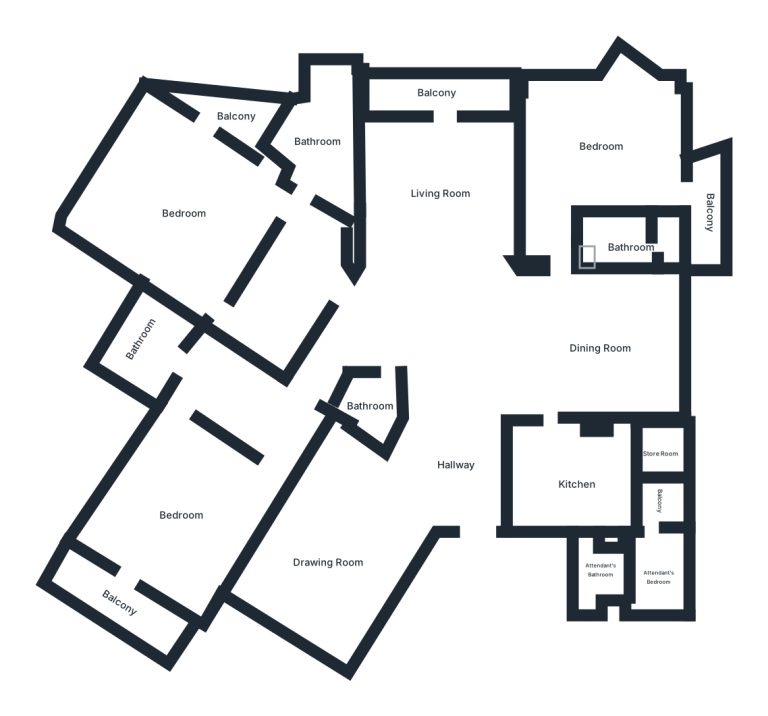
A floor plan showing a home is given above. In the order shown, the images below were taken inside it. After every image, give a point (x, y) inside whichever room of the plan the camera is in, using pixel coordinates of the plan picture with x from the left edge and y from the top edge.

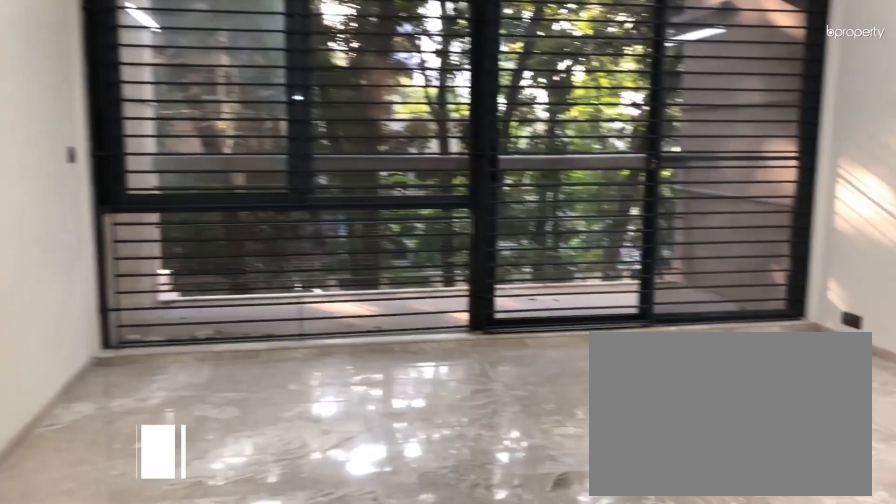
(436, 188)
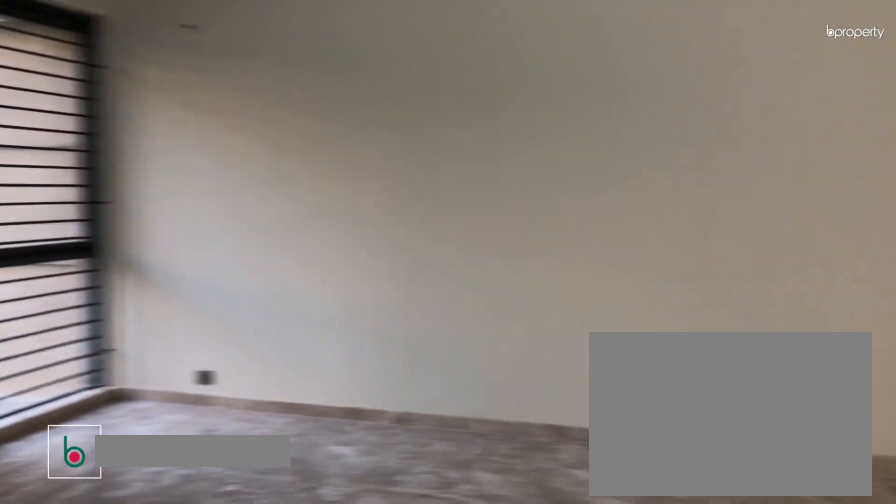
(335, 553)
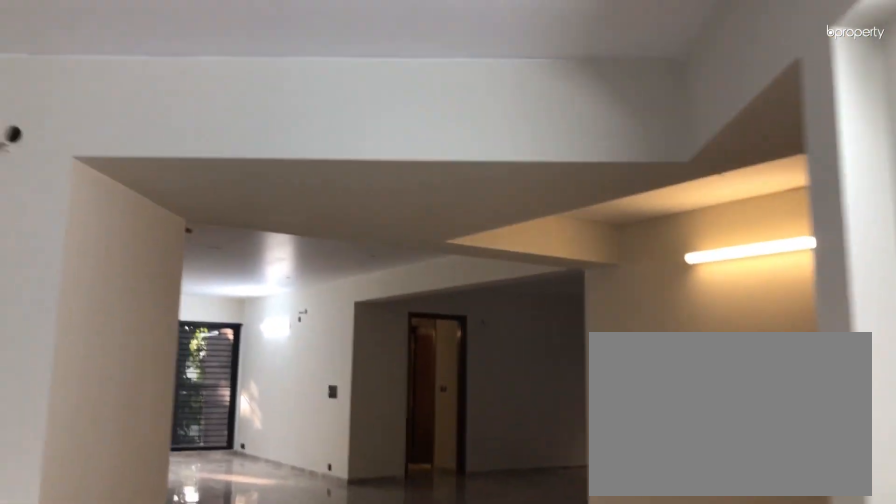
(335, 553)
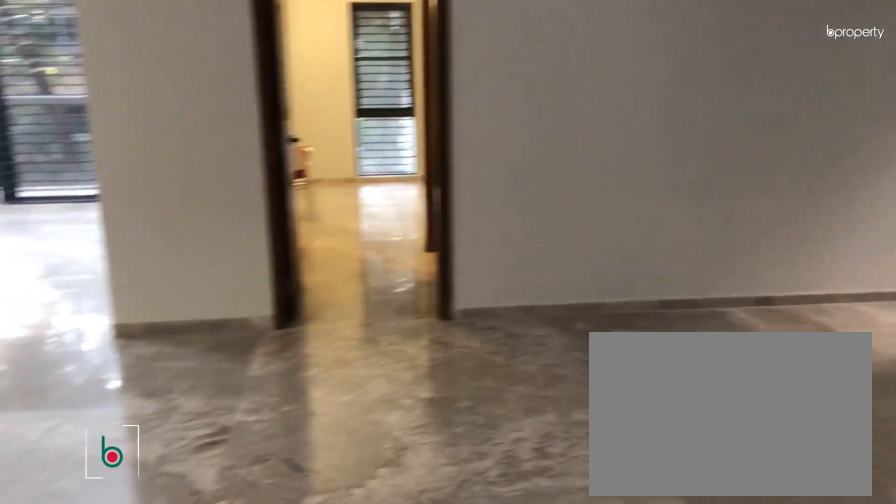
(605, 347)
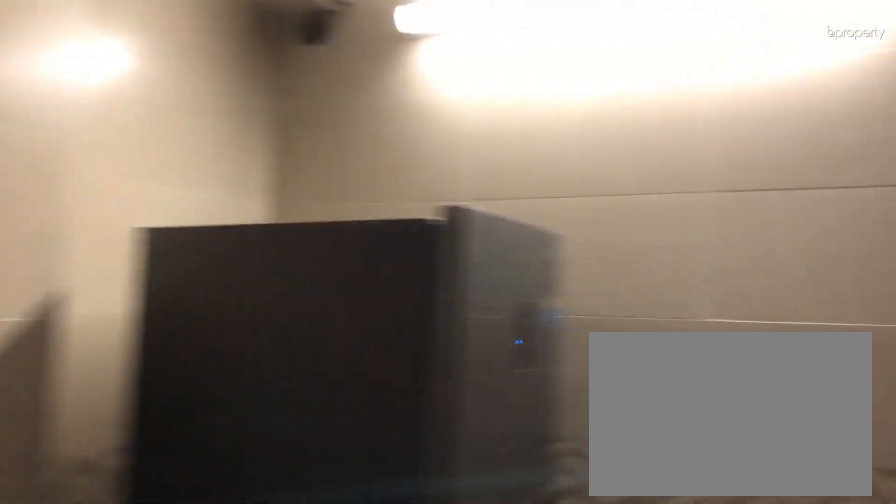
(578, 478)
